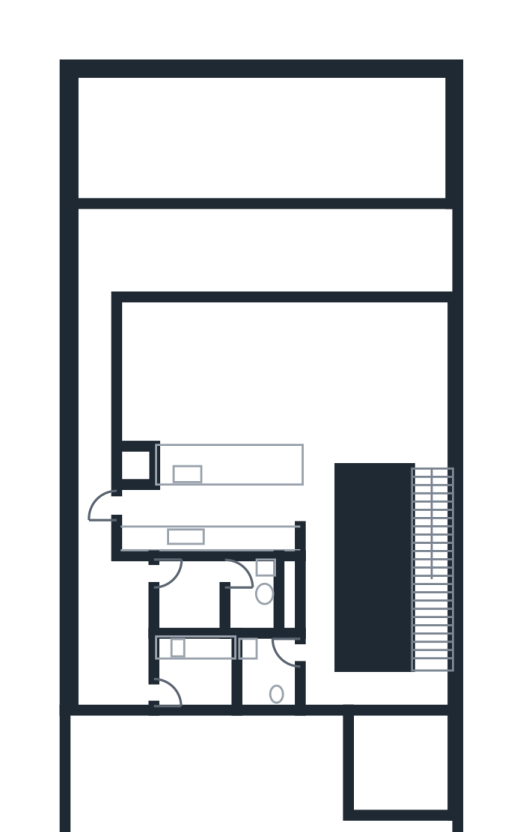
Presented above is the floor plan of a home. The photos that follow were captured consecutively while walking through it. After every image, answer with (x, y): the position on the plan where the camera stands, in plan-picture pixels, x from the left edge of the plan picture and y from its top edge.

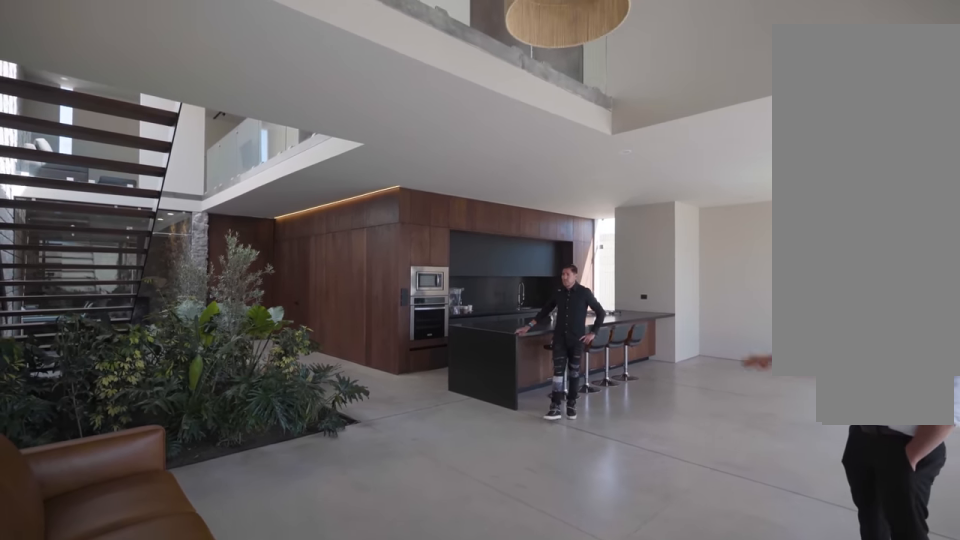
(410, 352)
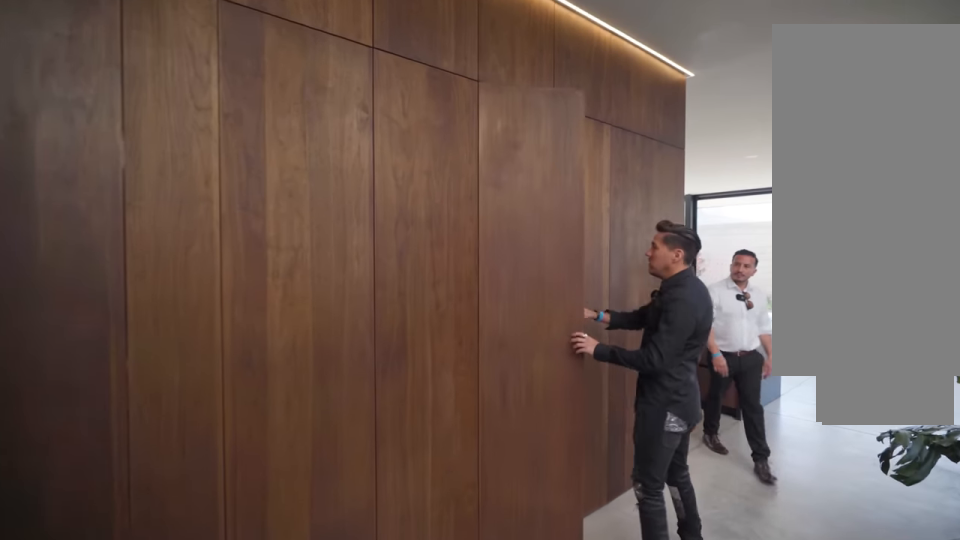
(344, 671)
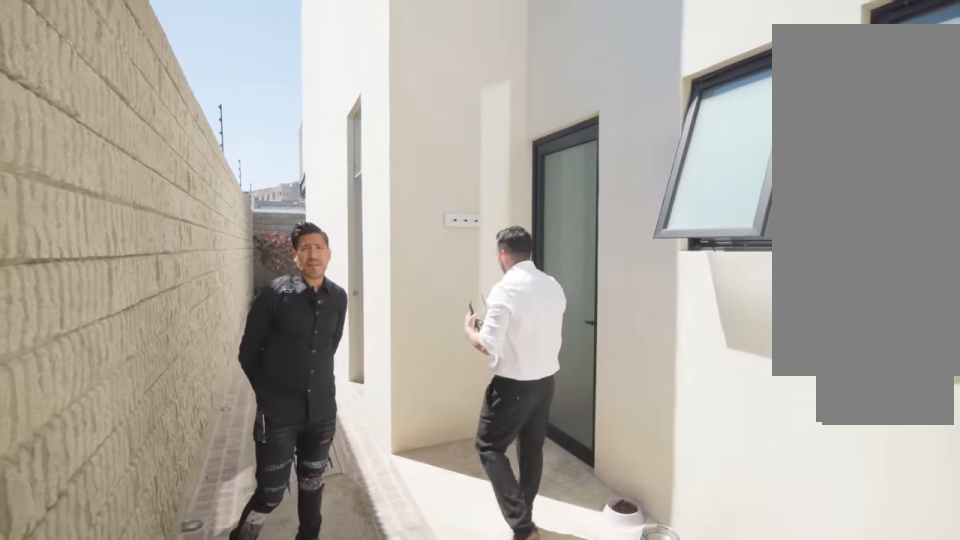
(104, 683)
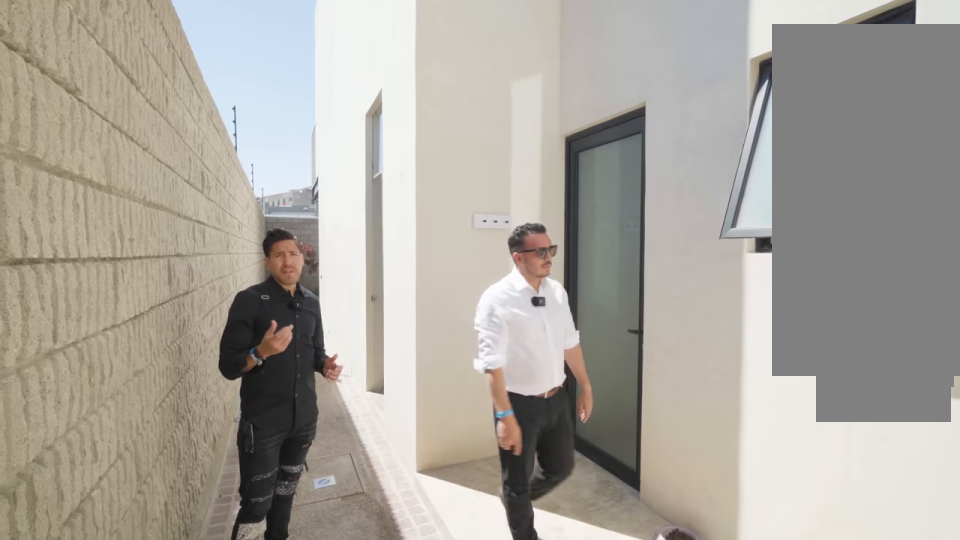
(101, 671)
